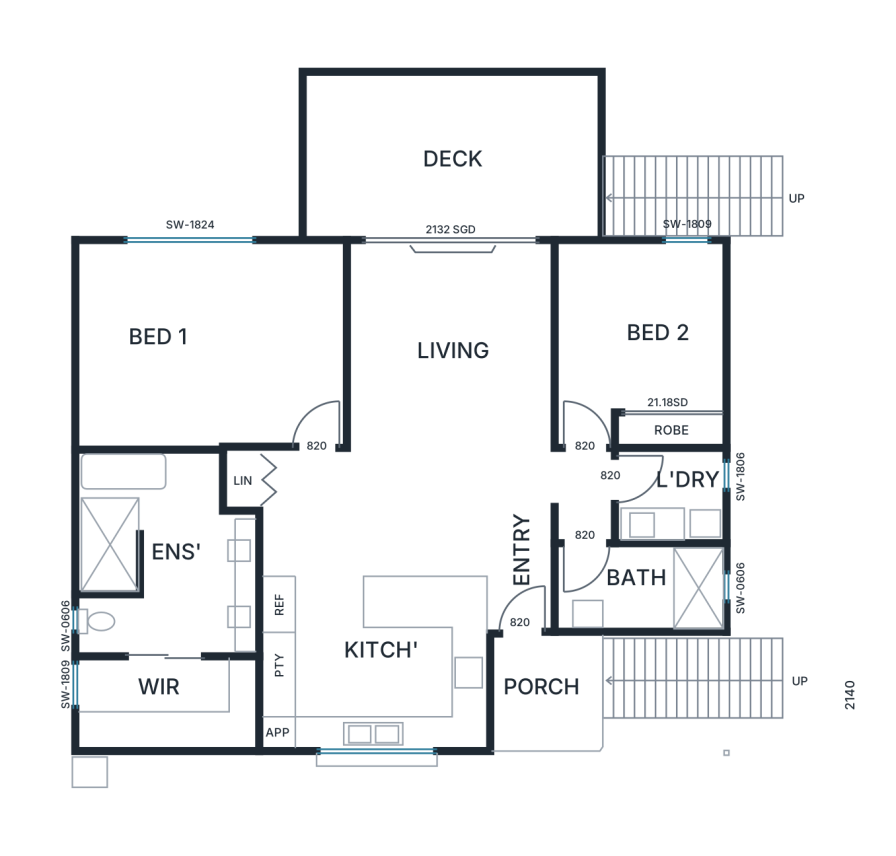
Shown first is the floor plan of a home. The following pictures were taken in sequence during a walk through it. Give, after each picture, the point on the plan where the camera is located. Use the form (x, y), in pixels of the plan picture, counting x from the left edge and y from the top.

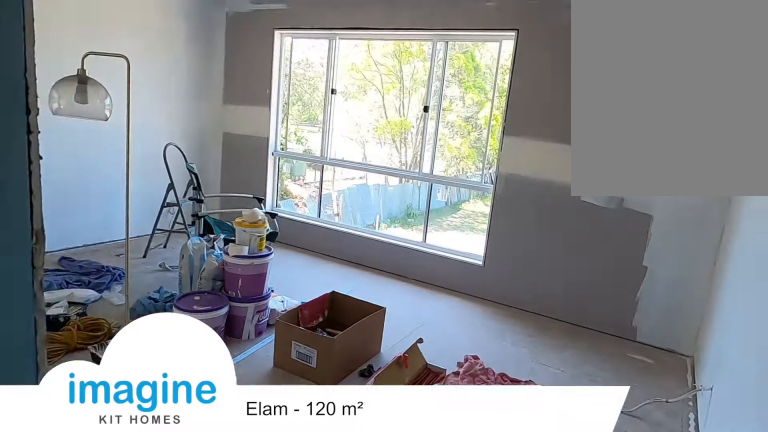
(345, 445)
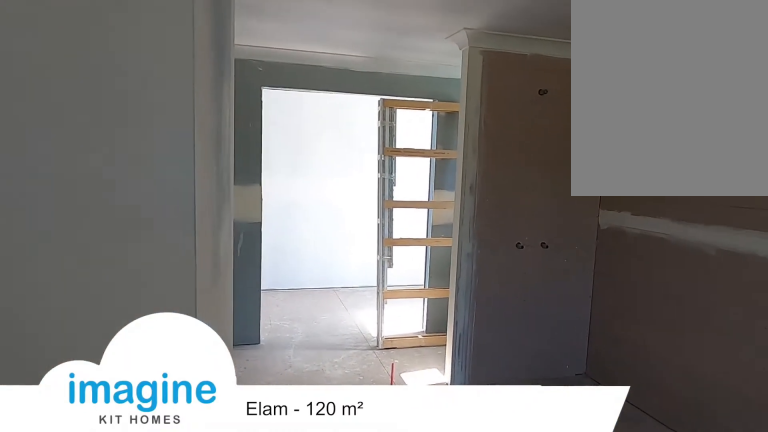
(161, 368)
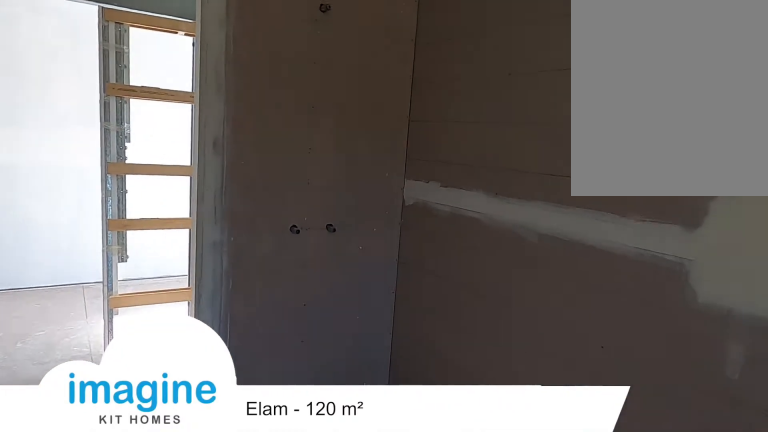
(163, 422)
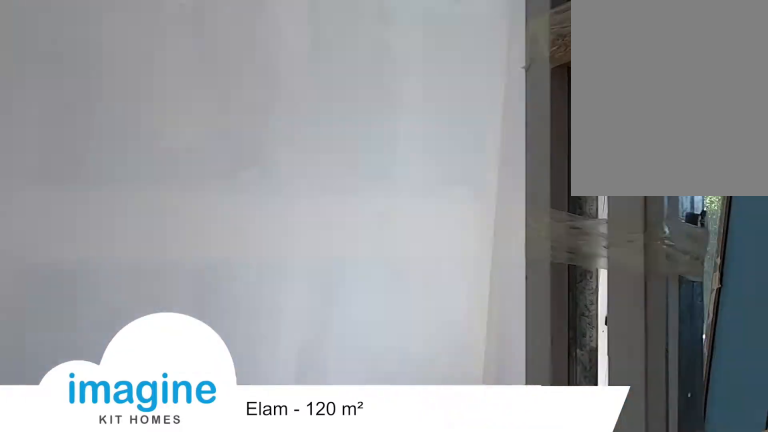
(170, 556)
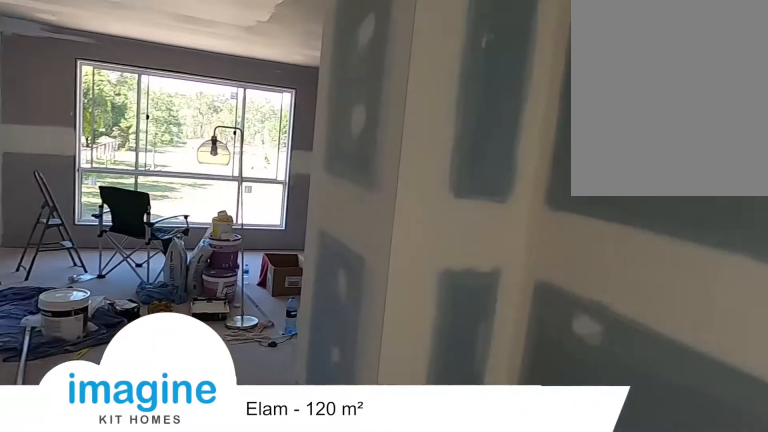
(177, 542)
